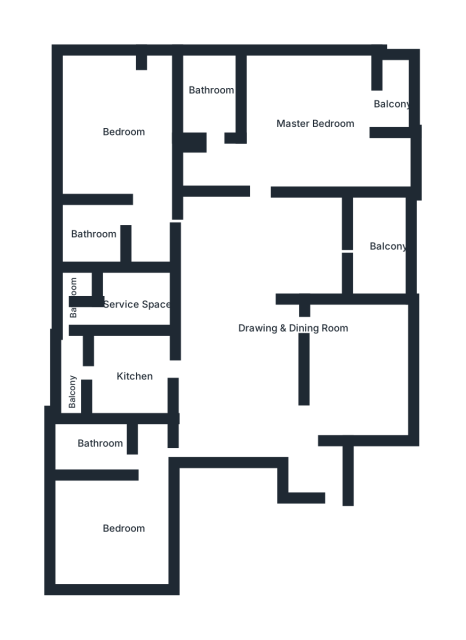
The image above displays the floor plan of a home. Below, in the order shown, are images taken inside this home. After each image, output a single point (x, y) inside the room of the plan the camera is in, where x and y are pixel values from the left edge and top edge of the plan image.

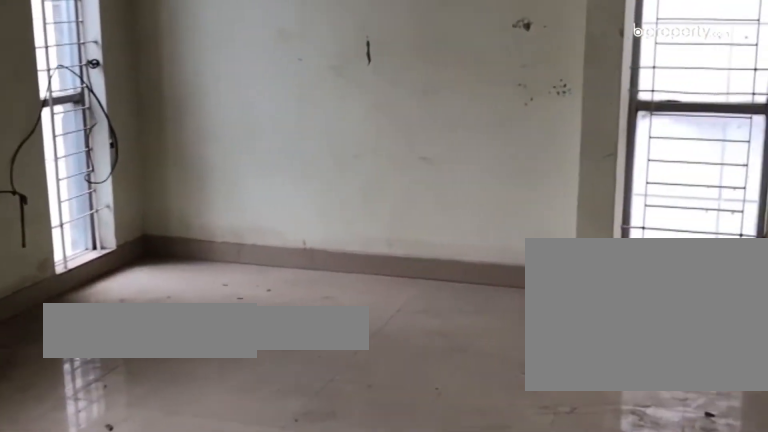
(119, 134)
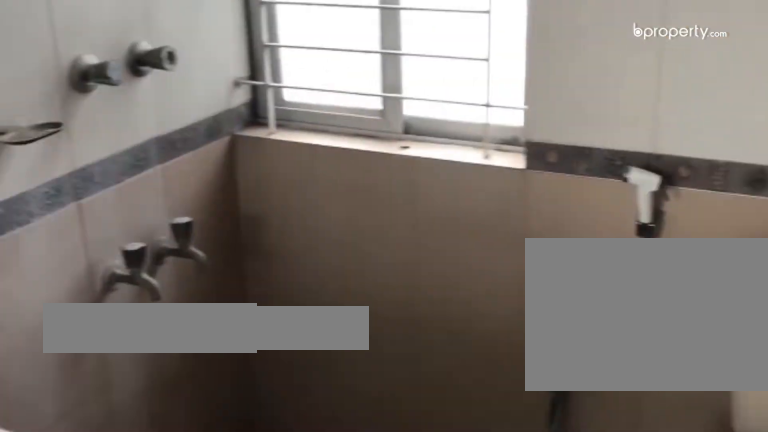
(94, 230)
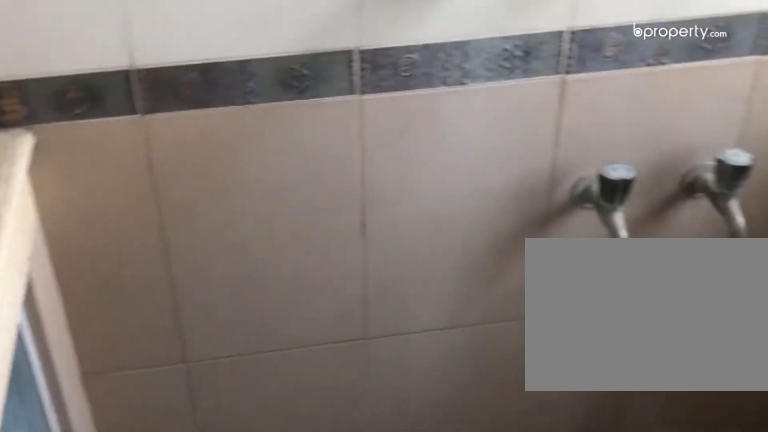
(94, 230)
